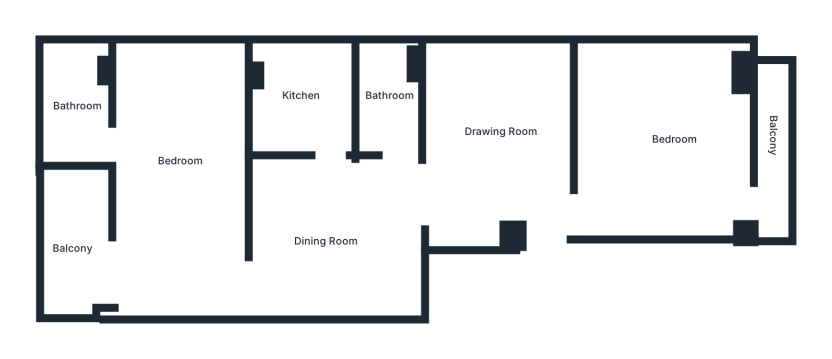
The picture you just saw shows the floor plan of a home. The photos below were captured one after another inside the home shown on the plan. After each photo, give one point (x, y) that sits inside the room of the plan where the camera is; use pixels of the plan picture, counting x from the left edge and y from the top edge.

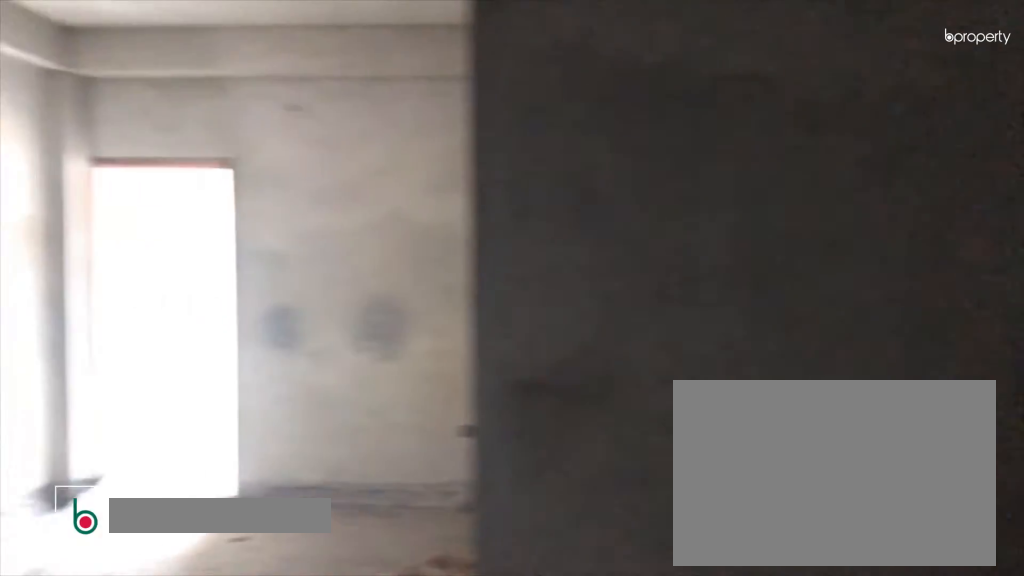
(491, 144)
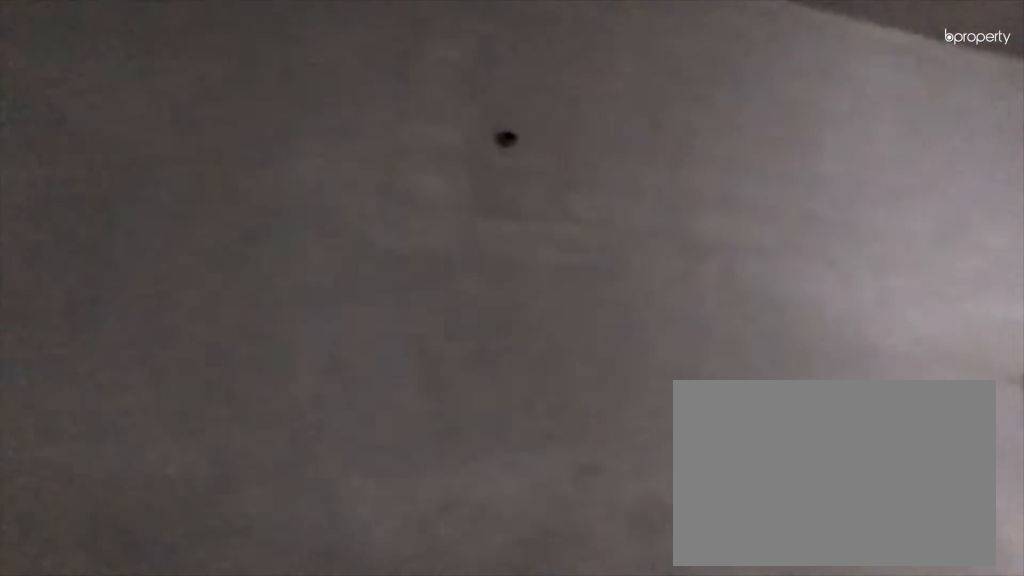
(491, 144)
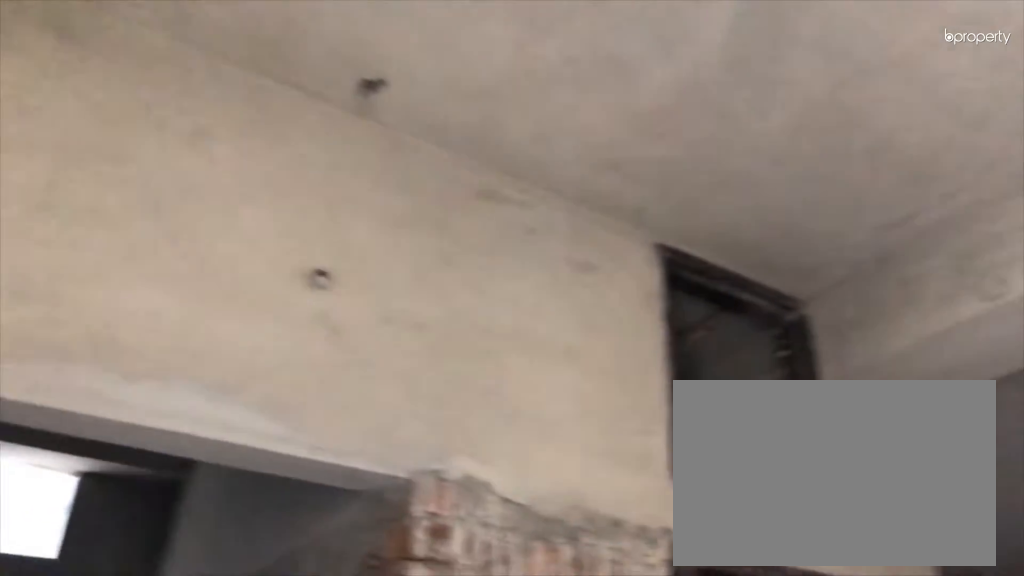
(330, 242)
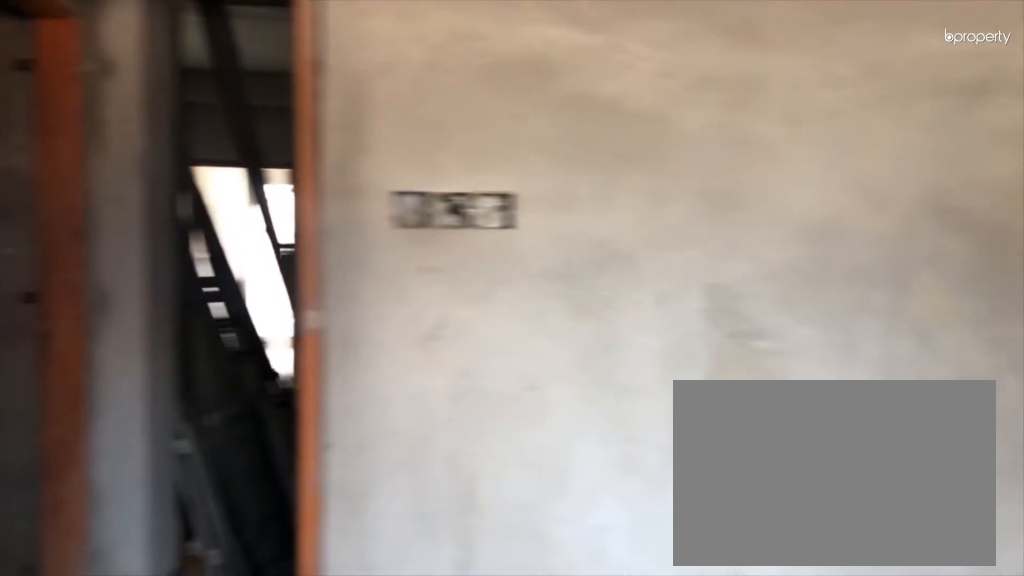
(660, 143)
